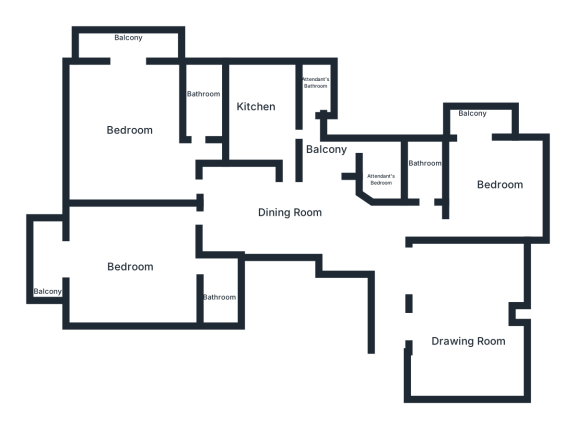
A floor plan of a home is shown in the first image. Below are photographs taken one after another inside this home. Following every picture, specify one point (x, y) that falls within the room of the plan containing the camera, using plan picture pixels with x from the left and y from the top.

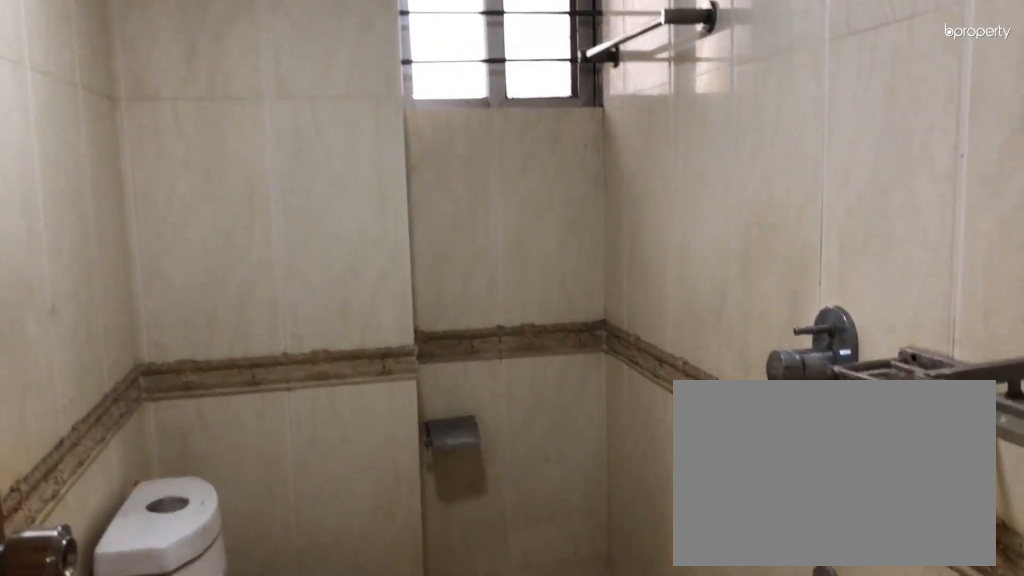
(426, 168)
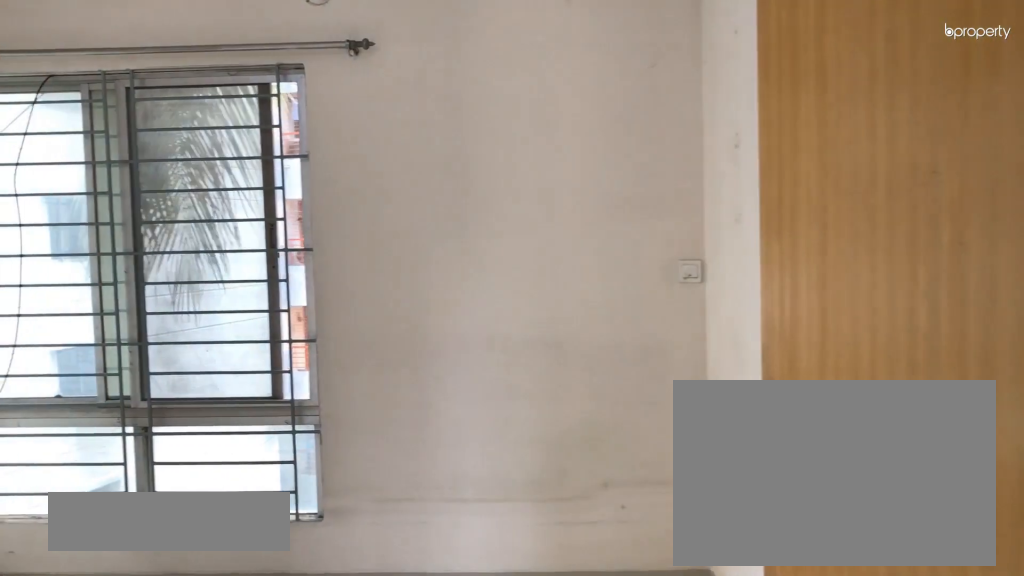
(493, 178)
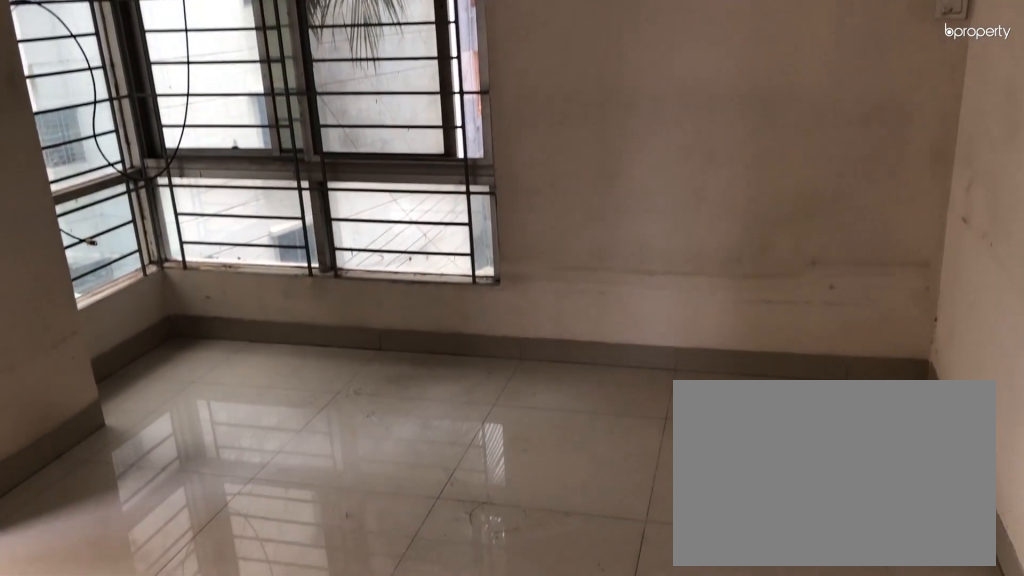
(493, 178)
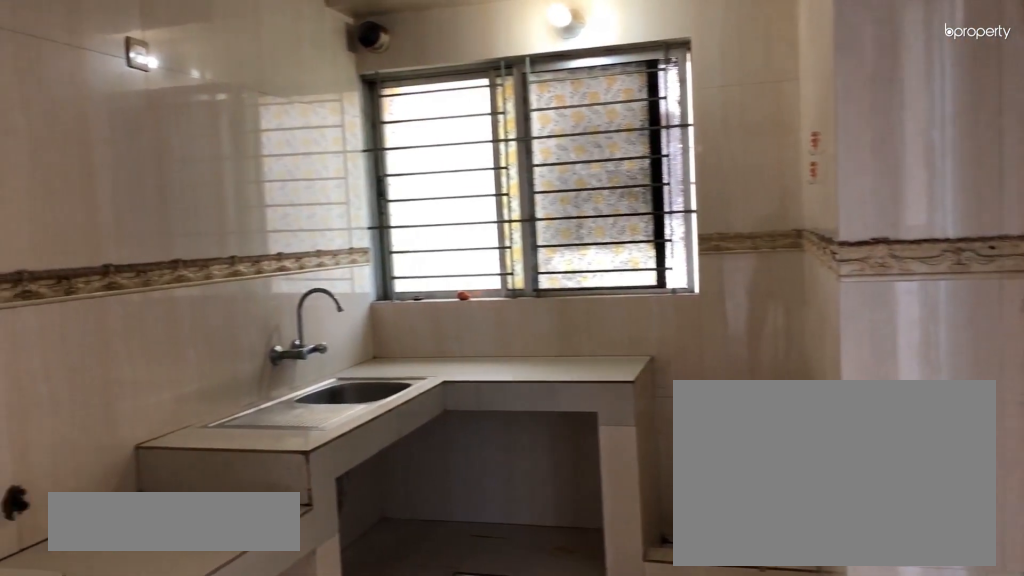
(255, 108)
